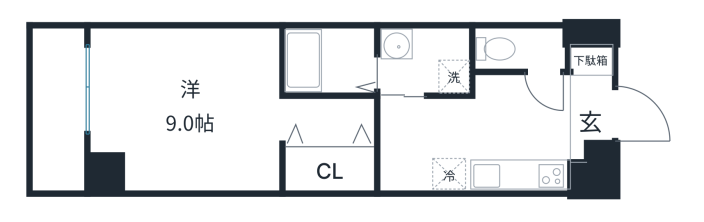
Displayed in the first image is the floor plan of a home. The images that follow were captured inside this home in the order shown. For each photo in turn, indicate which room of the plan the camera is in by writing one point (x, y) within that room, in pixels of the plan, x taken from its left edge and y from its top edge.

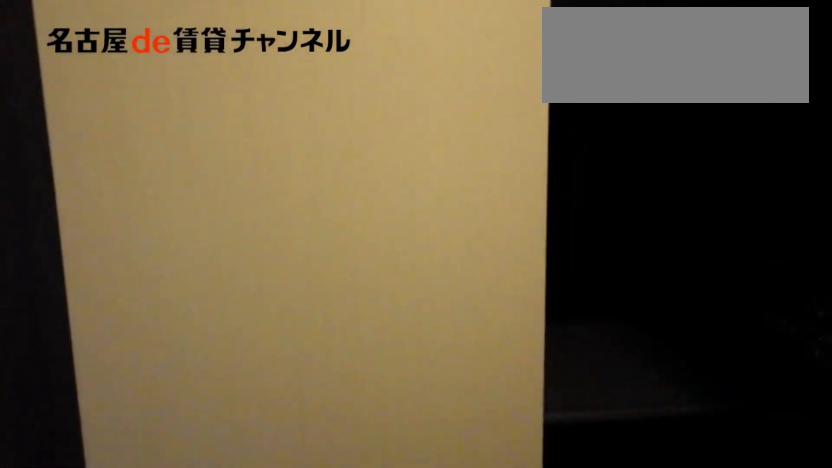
(590, 104)
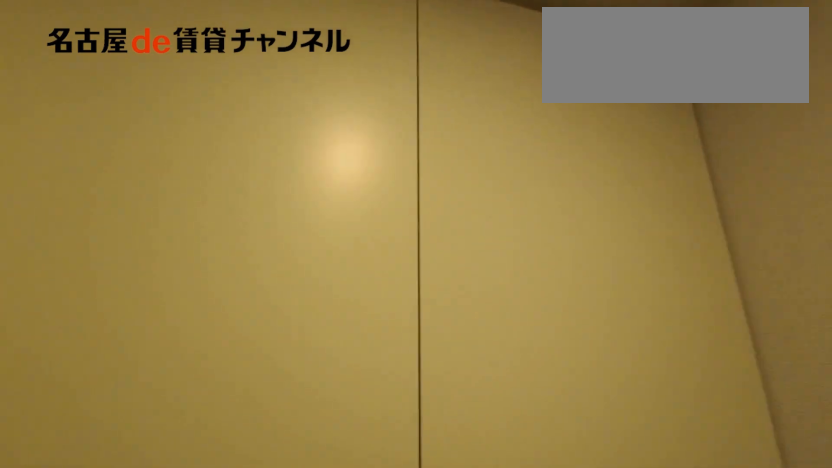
(520, 49)
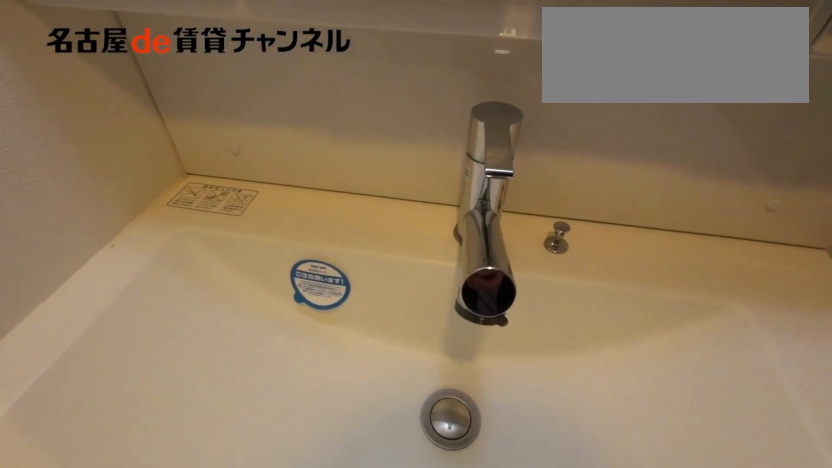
(426, 60)
